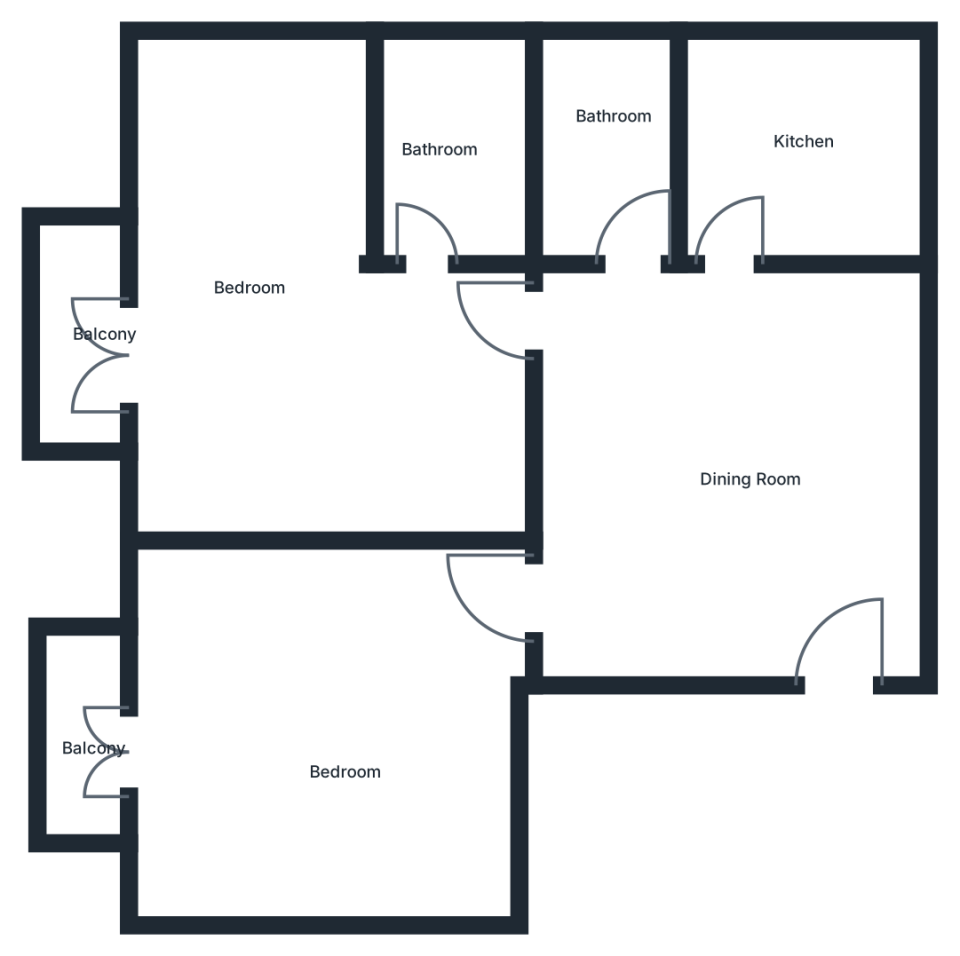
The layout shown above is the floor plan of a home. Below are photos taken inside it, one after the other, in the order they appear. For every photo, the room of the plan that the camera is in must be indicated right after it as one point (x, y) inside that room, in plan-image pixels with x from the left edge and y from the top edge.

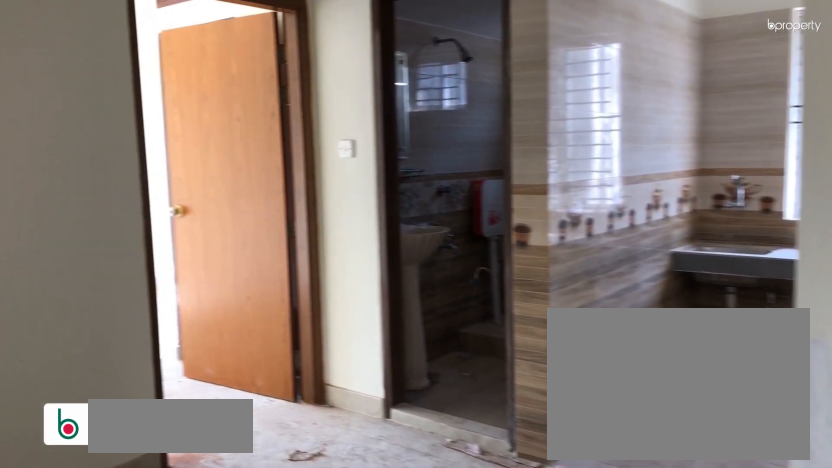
(731, 463)
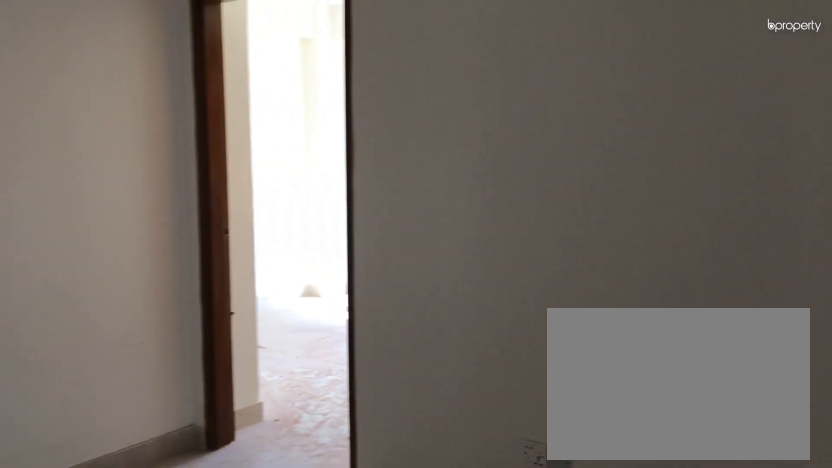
(726, 442)
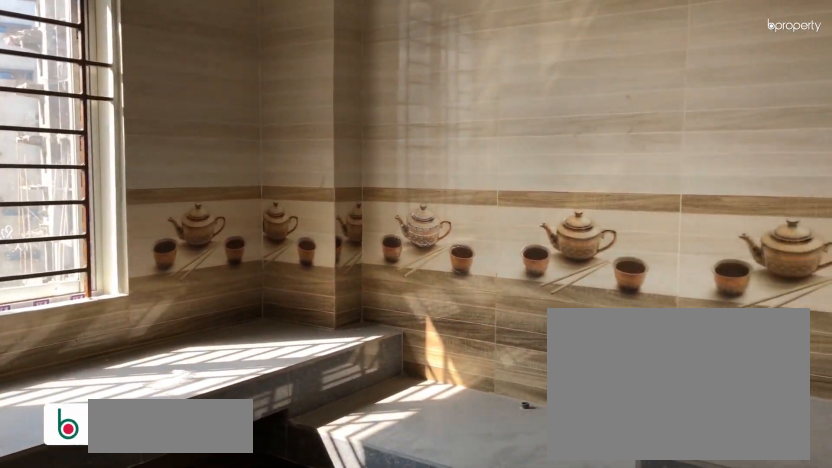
(793, 151)
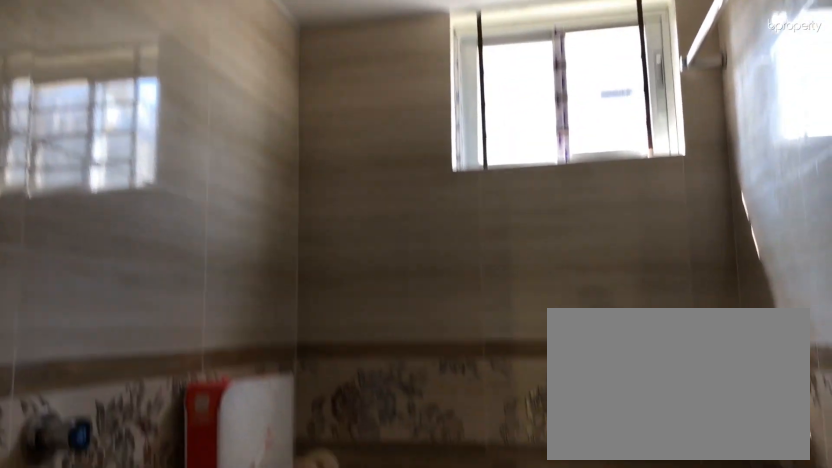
(621, 168)
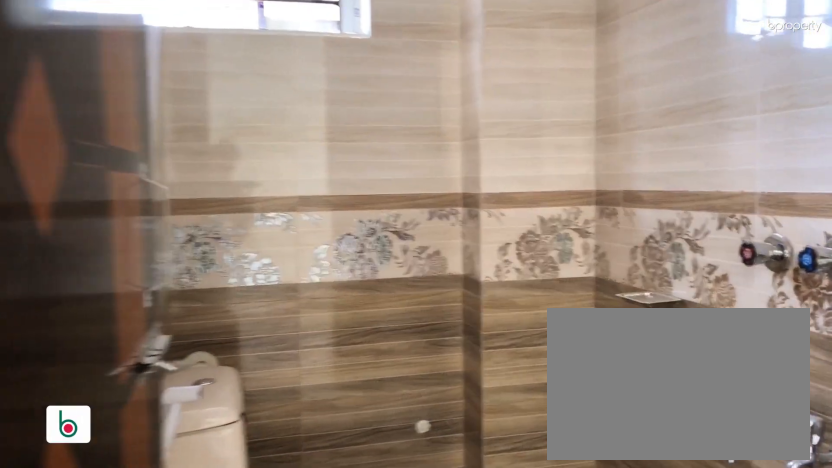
(436, 154)
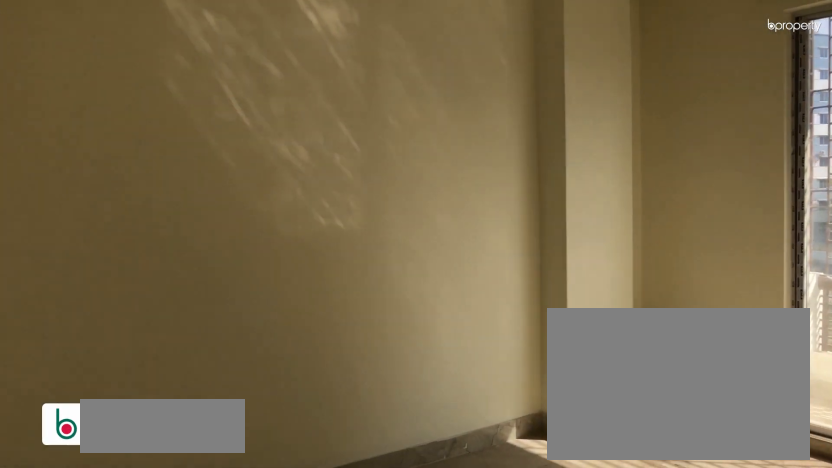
(317, 743)
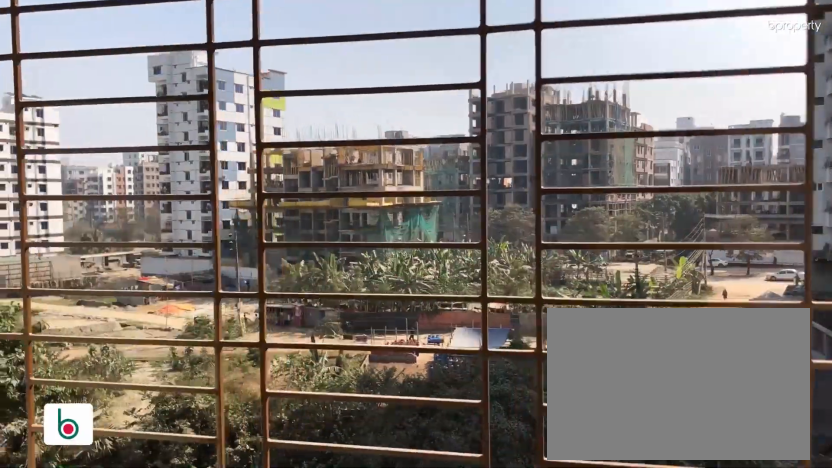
(84, 741)
